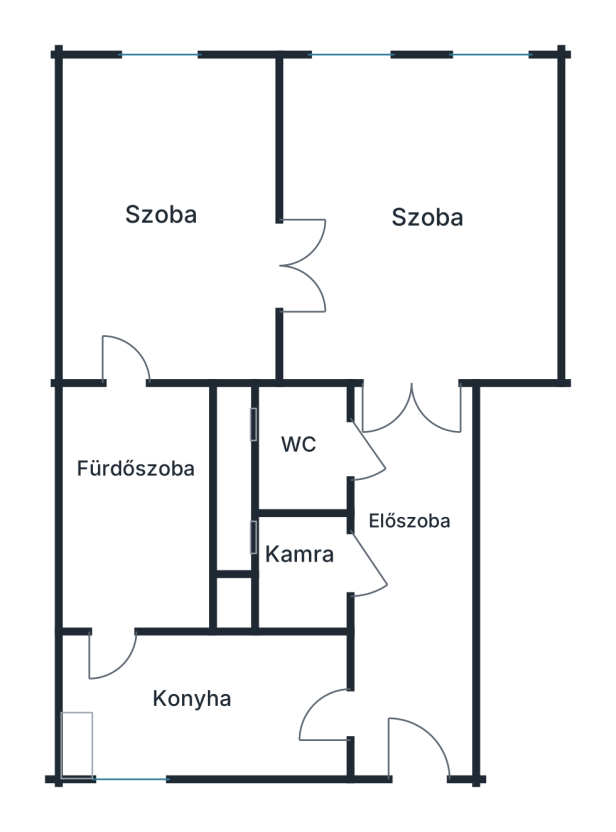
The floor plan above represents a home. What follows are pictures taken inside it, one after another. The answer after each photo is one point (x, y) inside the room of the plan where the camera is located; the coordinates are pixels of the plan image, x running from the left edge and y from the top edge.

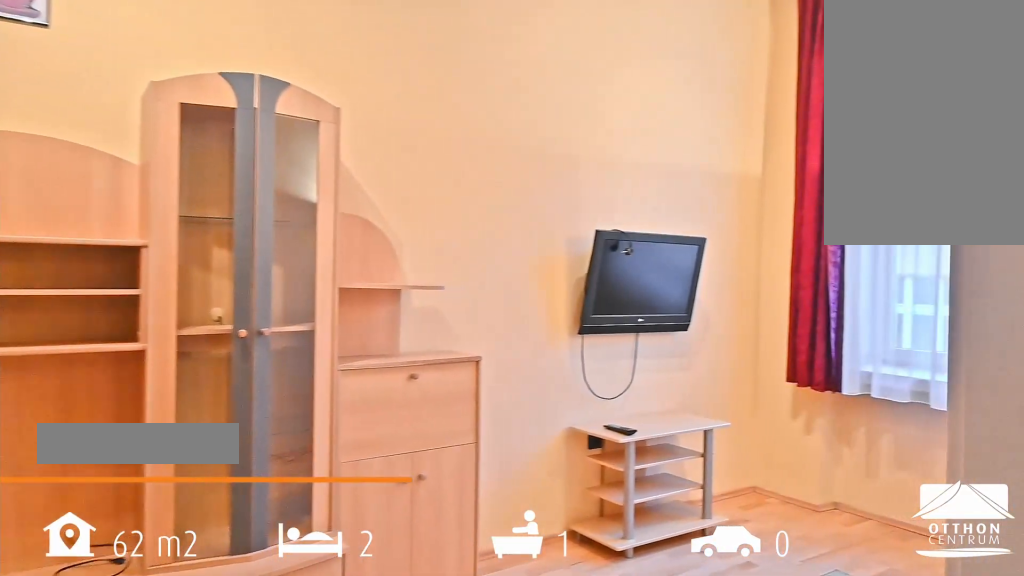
(170, 222)
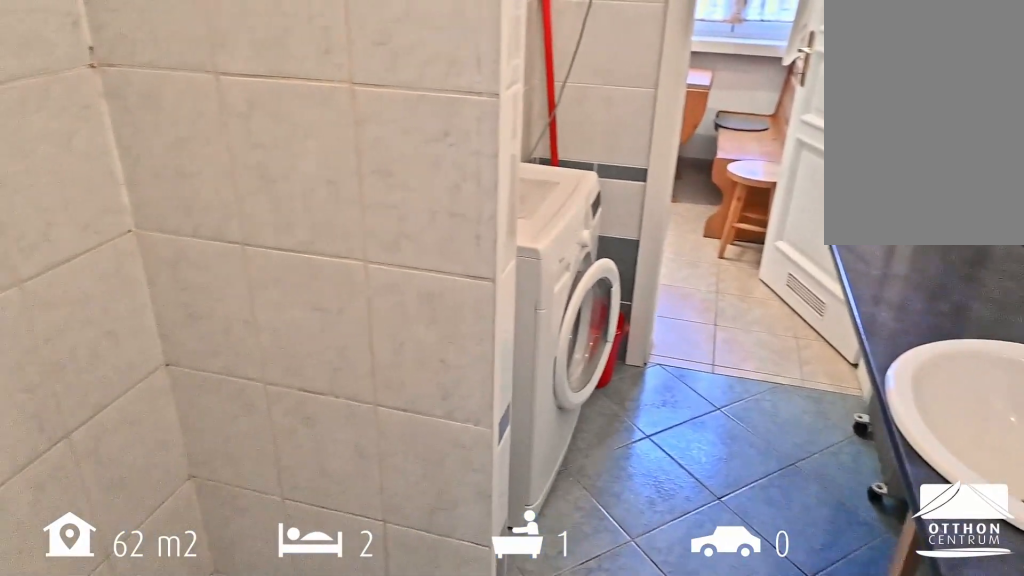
(138, 512)
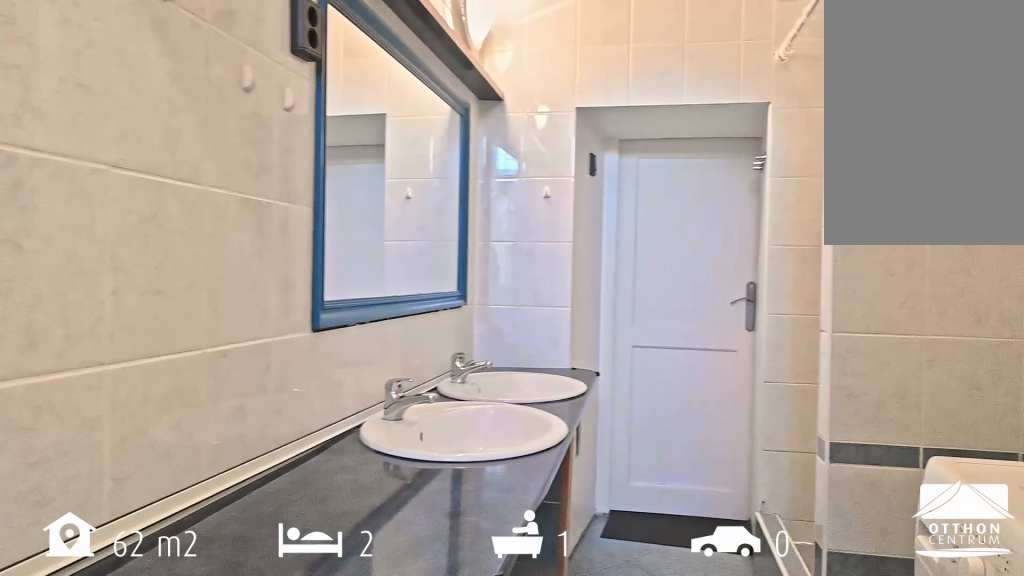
(138, 512)
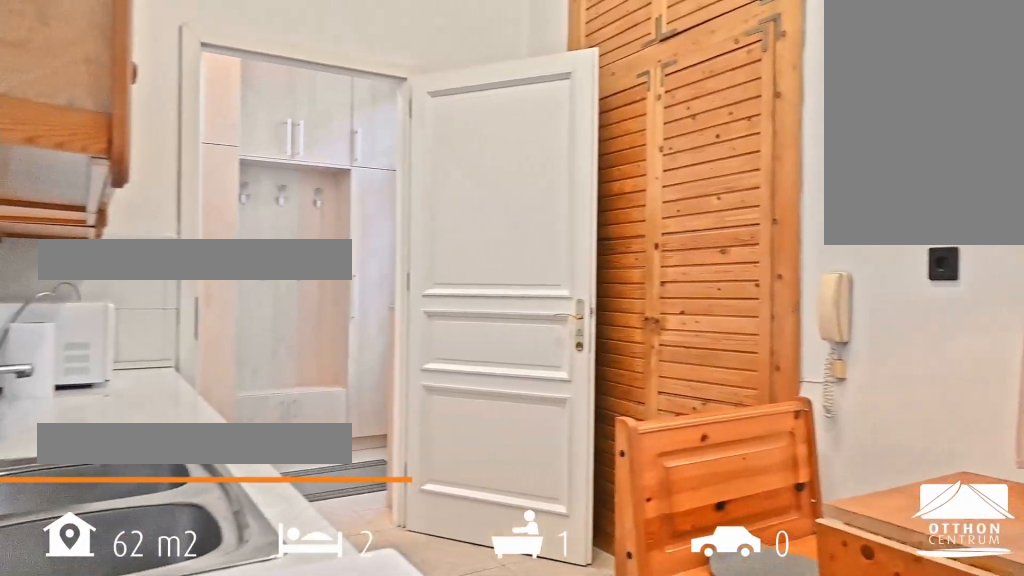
(208, 706)
